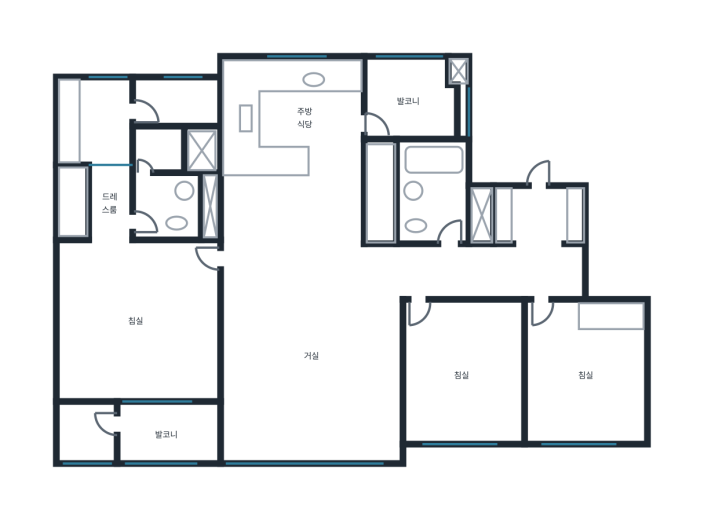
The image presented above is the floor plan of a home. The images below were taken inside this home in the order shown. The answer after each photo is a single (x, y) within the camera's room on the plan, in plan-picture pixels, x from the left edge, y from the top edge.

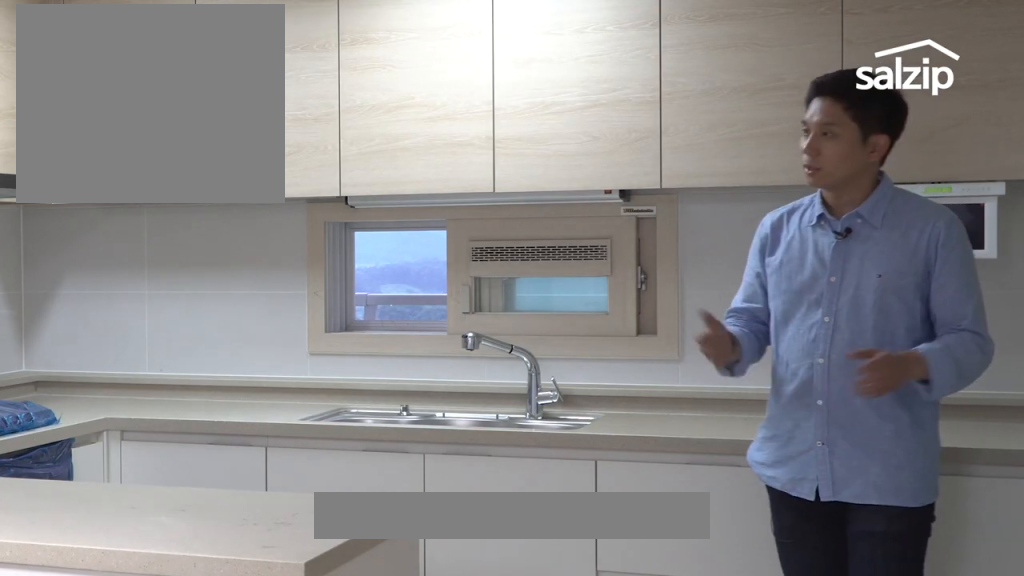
(274, 106)
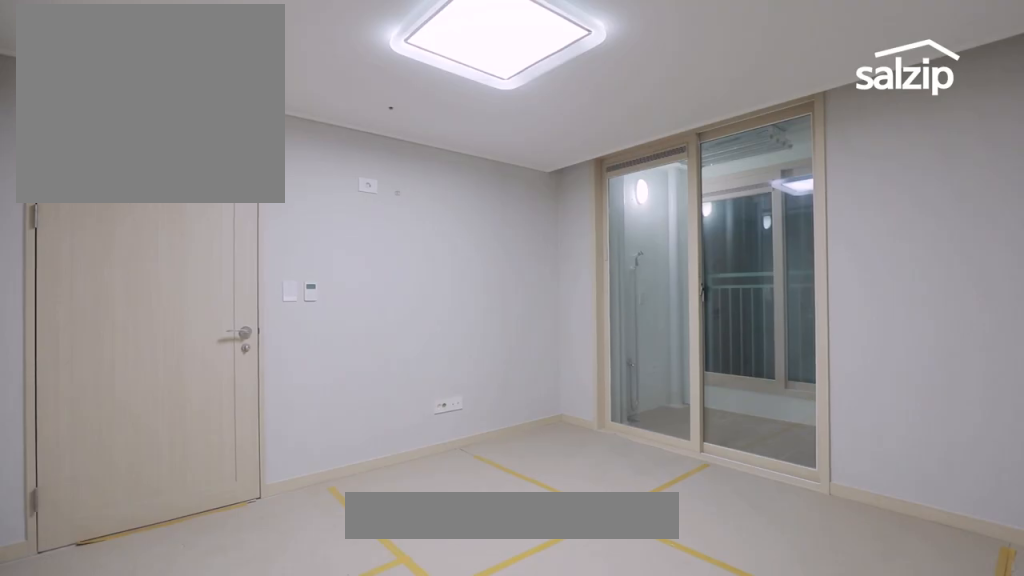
(138, 320)
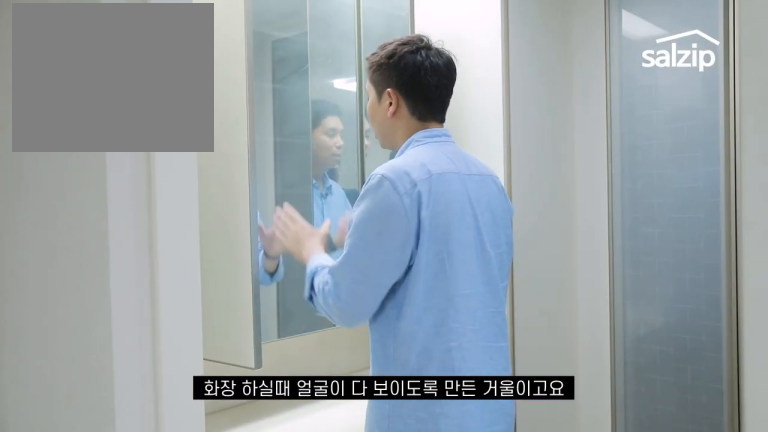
(95, 158)
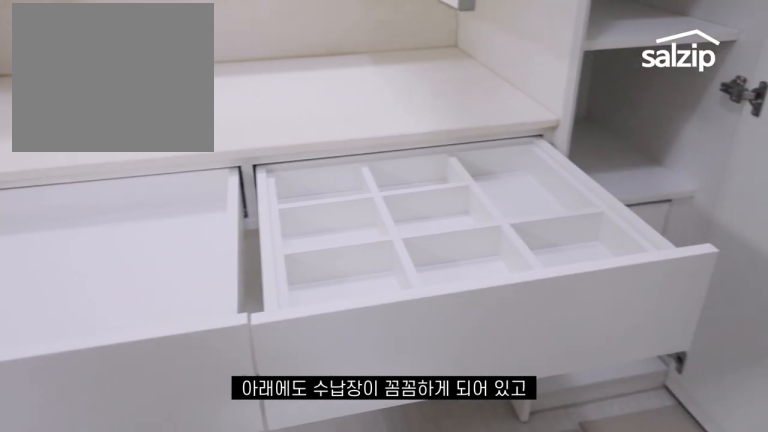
(94, 157)
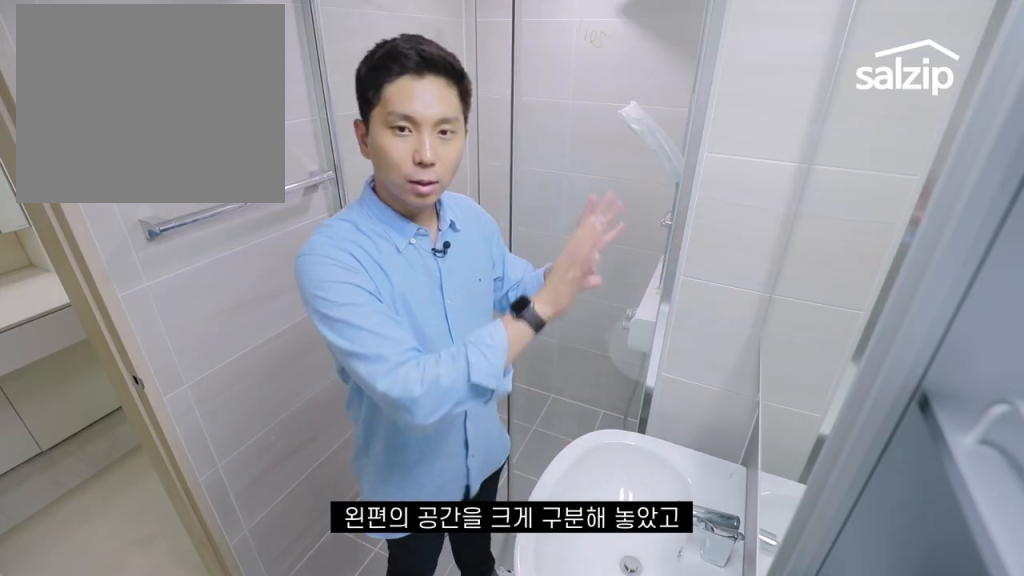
(176, 185)
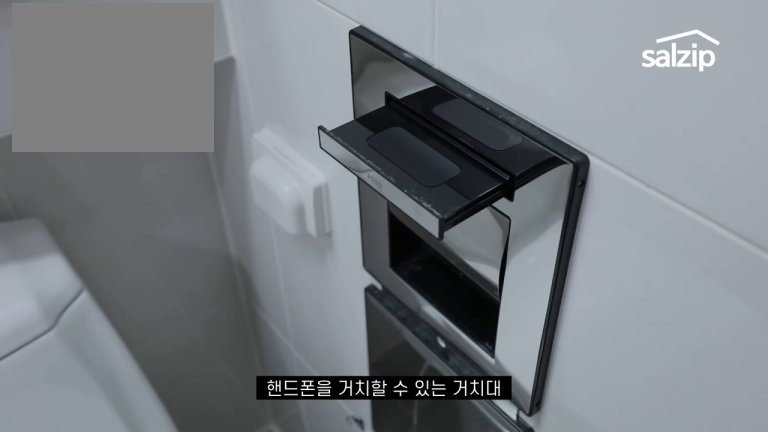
(177, 186)
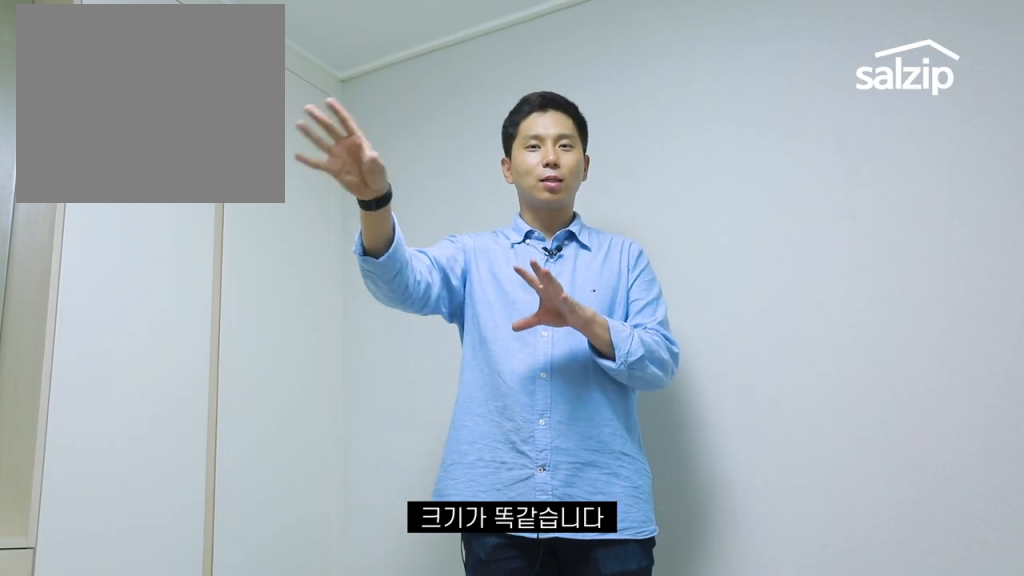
(585, 358)
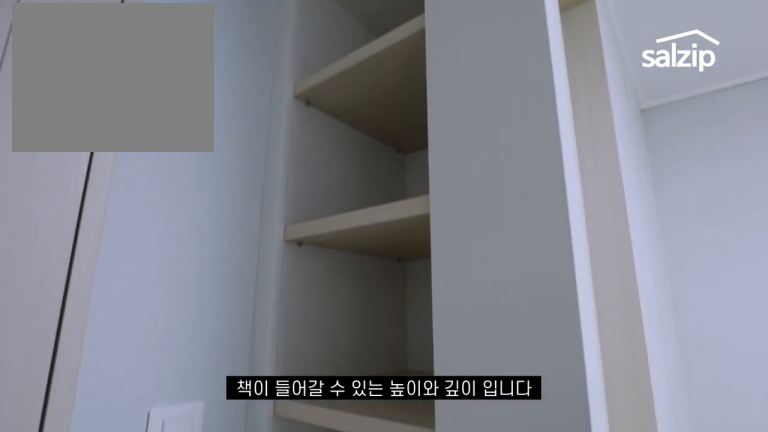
(584, 371)
